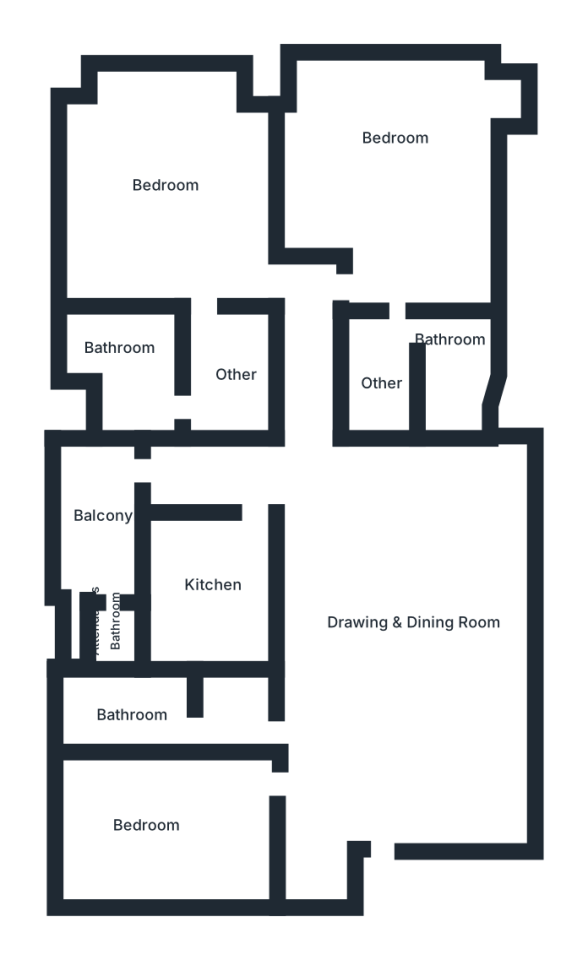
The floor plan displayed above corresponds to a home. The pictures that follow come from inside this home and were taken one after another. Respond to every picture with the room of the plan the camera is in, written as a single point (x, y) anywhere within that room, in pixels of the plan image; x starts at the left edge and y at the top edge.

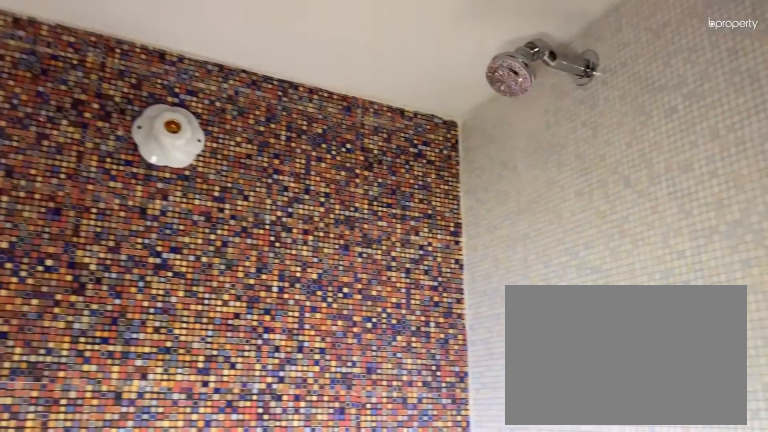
(462, 360)
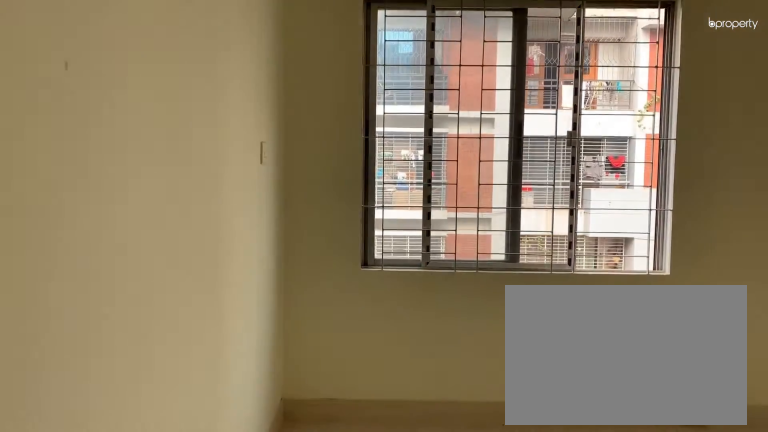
(187, 205)
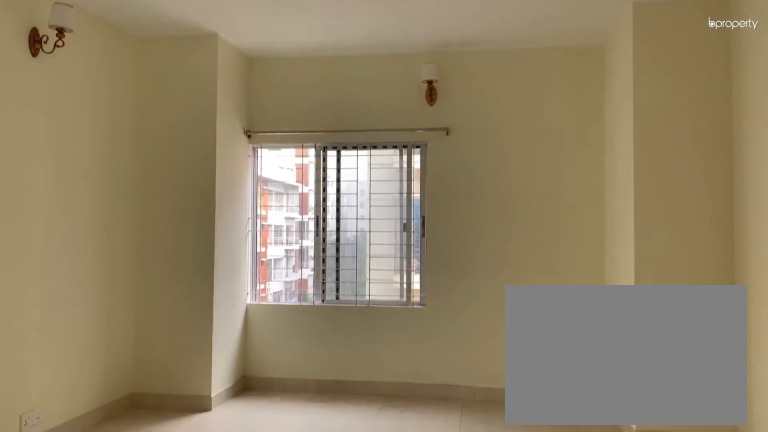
(187, 205)
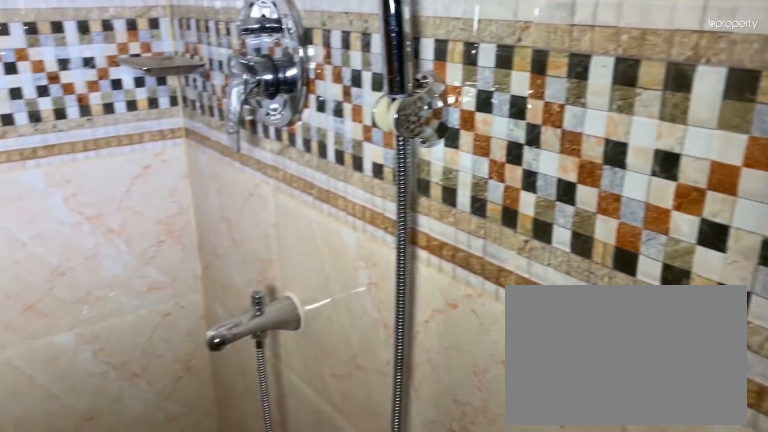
(133, 364)
